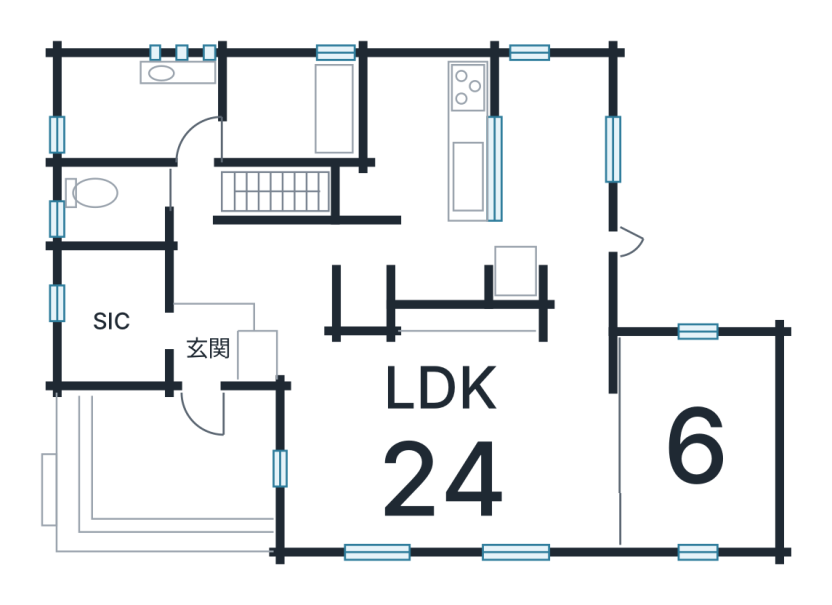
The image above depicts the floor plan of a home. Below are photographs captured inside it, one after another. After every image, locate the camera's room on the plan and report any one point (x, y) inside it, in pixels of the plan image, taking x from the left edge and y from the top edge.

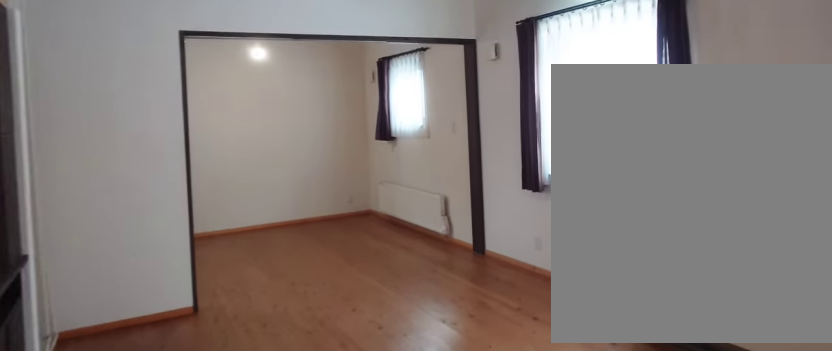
(442, 445)
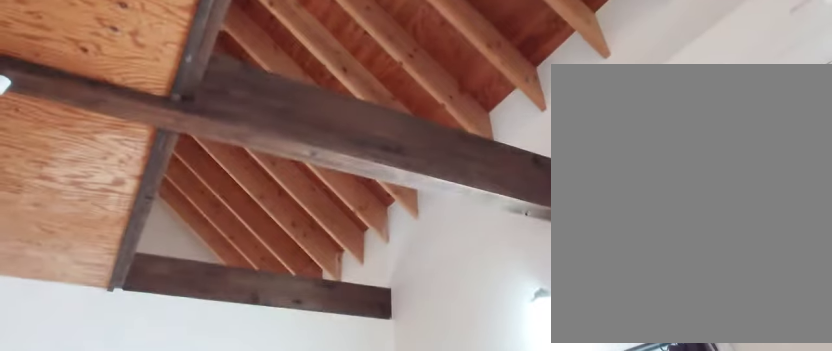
(442, 445)
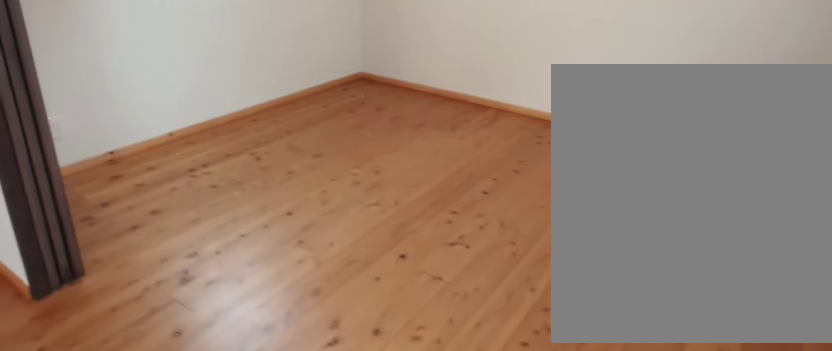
(706, 444)
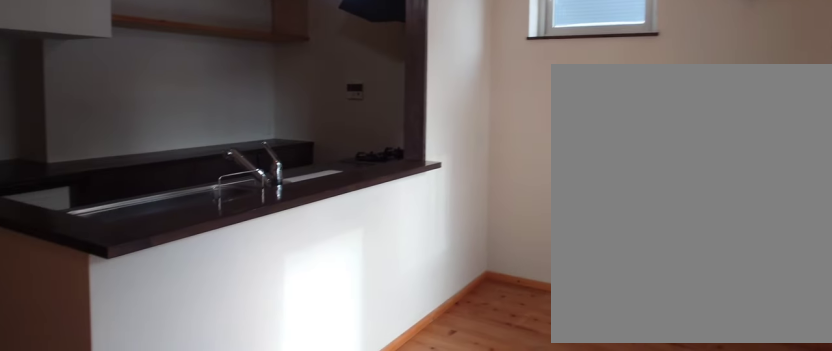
(558, 158)
